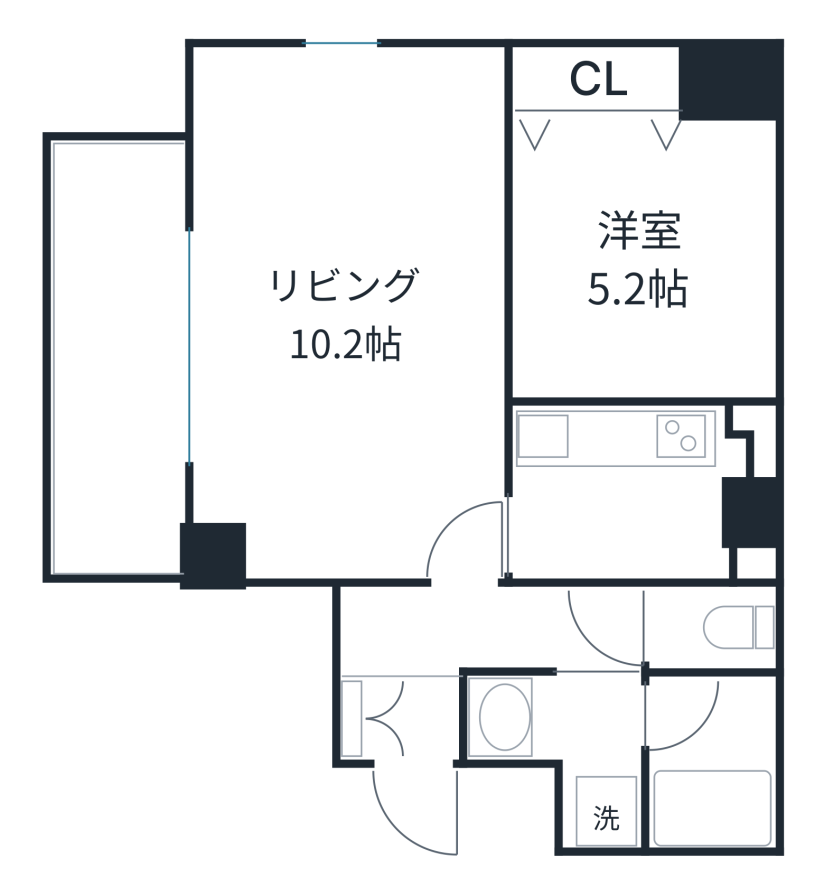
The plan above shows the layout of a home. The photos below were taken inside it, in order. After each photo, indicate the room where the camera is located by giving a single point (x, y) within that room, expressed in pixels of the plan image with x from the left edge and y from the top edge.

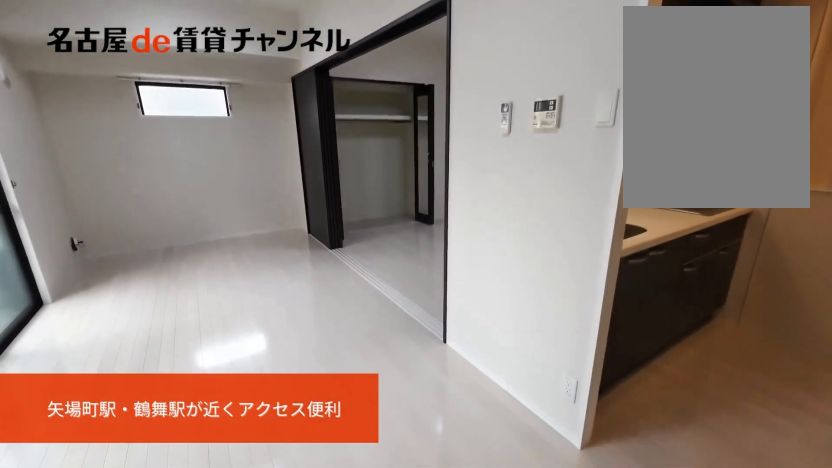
(350, 315)
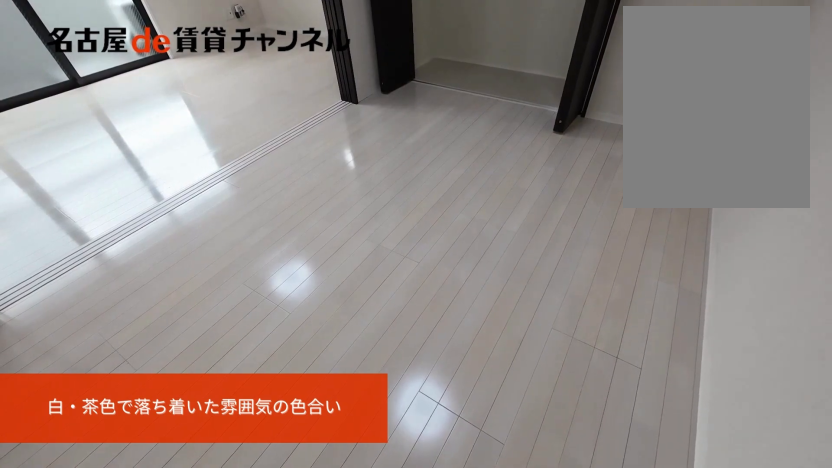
(644, 256)
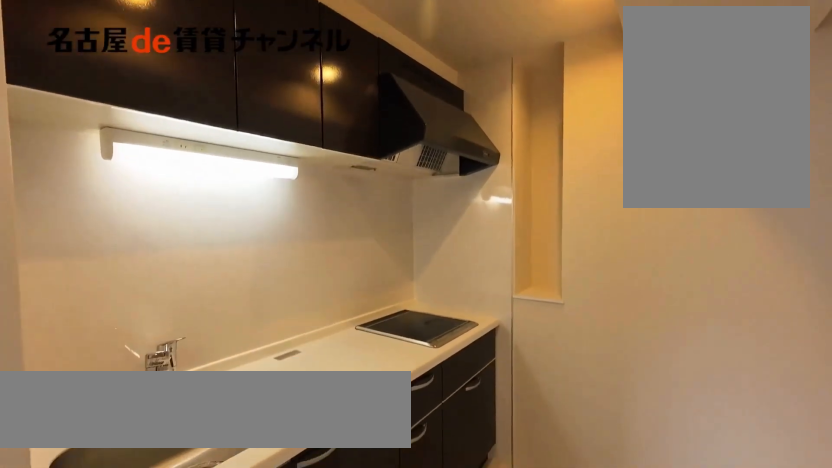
(640, 490)
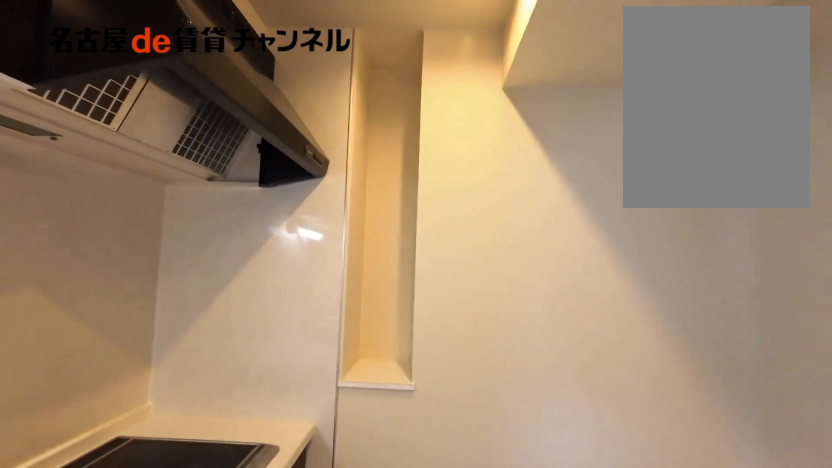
(640, 490)
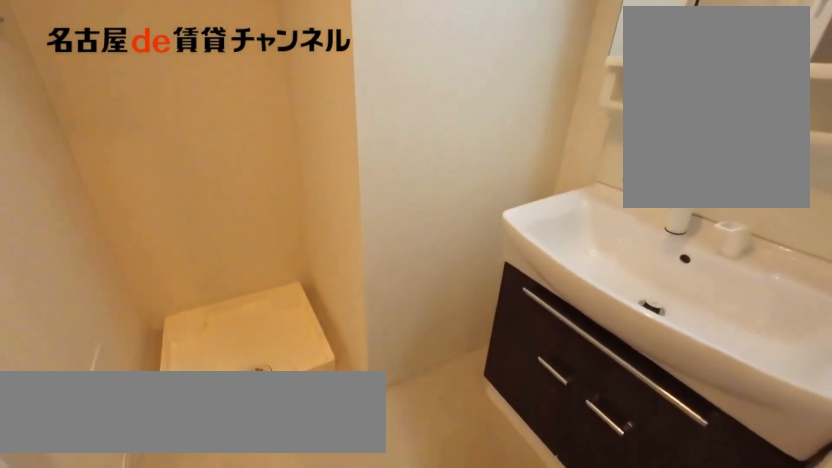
(573, 745)
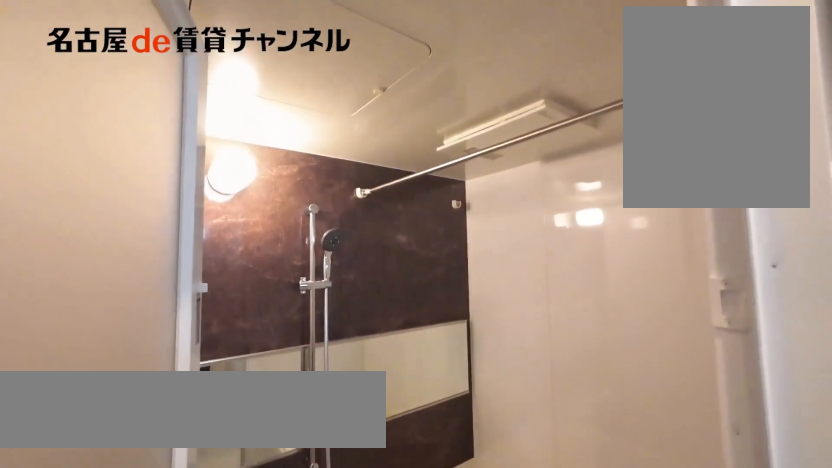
(709, 762)
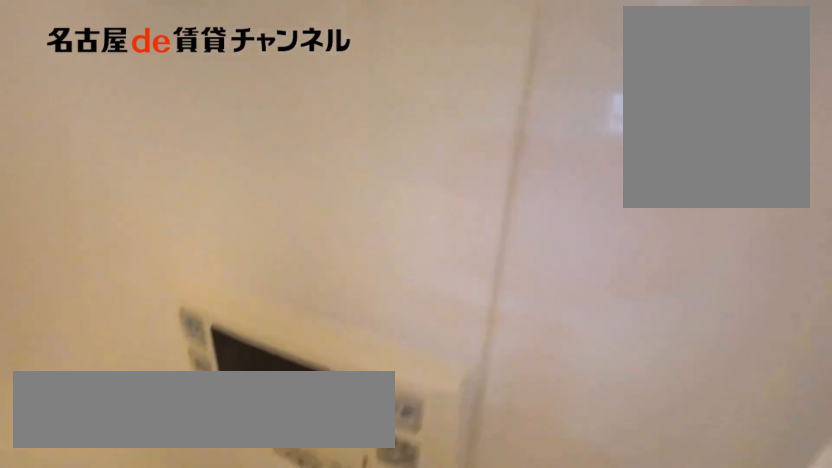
(709, 762)
